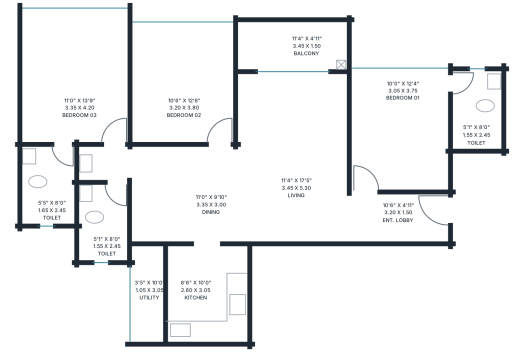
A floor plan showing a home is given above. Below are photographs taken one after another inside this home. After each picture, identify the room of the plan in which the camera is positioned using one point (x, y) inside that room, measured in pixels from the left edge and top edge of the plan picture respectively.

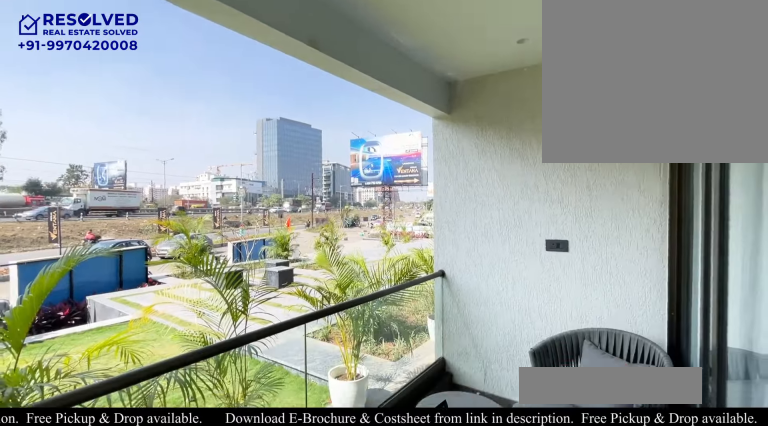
(291, 45)
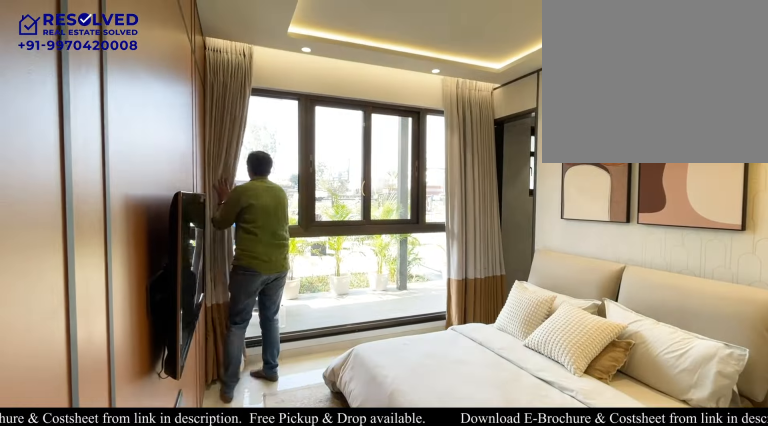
(400, 129)
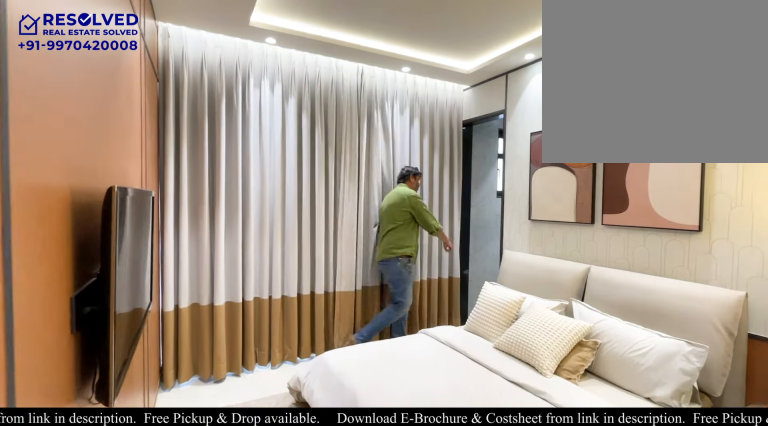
(400, 129)
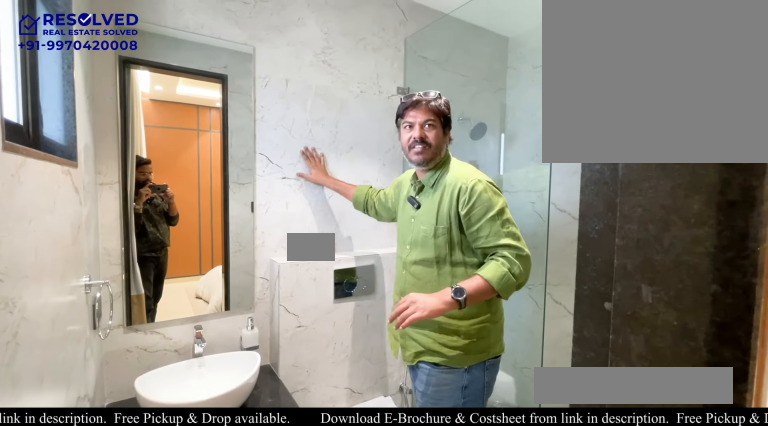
(476, 111)
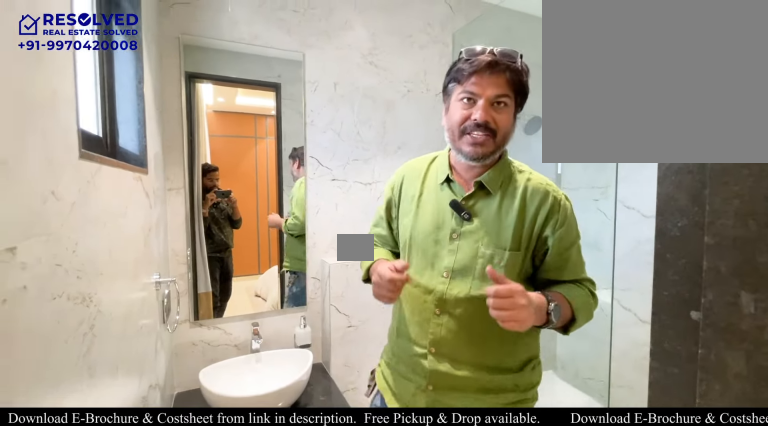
(476, 111)
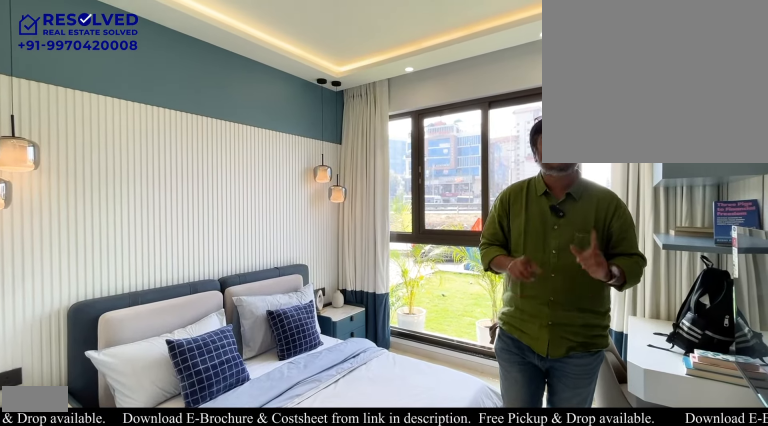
(182, 82)
